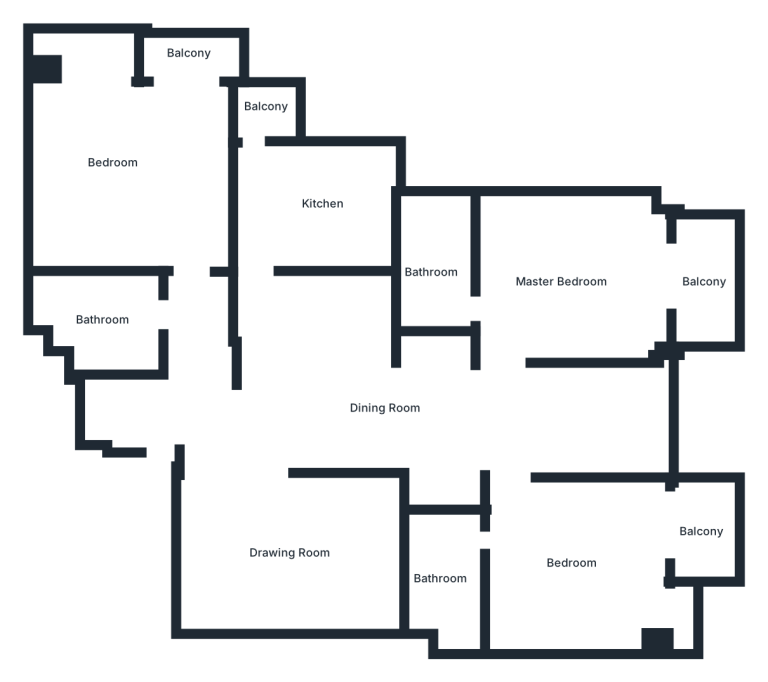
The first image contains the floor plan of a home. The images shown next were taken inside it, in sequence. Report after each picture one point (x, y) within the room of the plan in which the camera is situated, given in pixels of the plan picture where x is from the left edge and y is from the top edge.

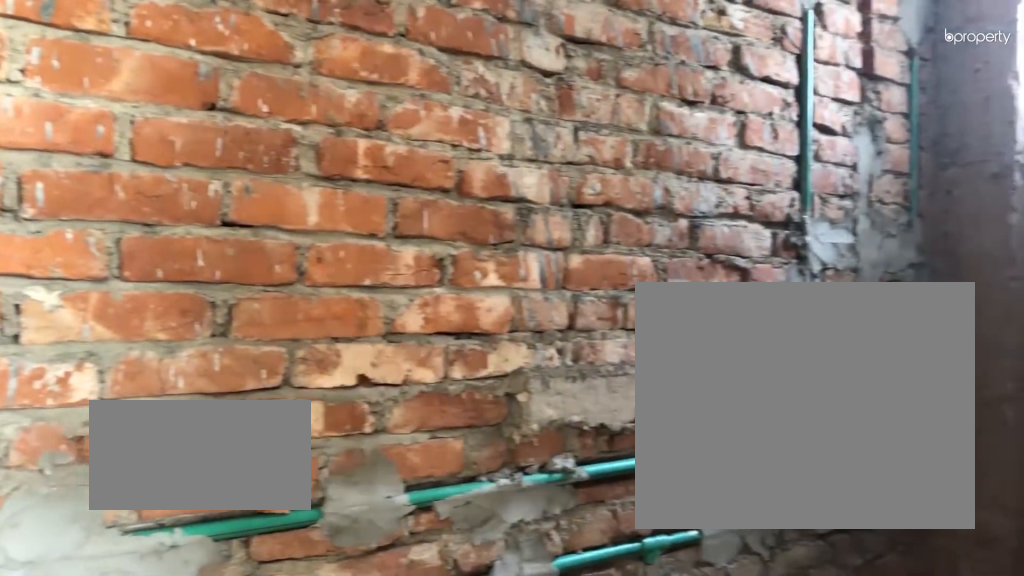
(435, 248)
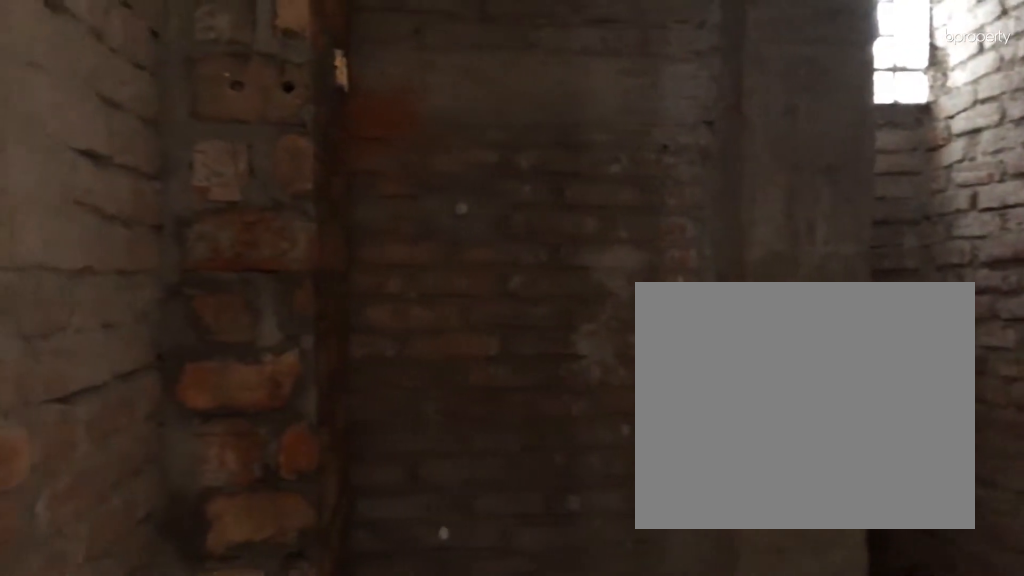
(107, 315)
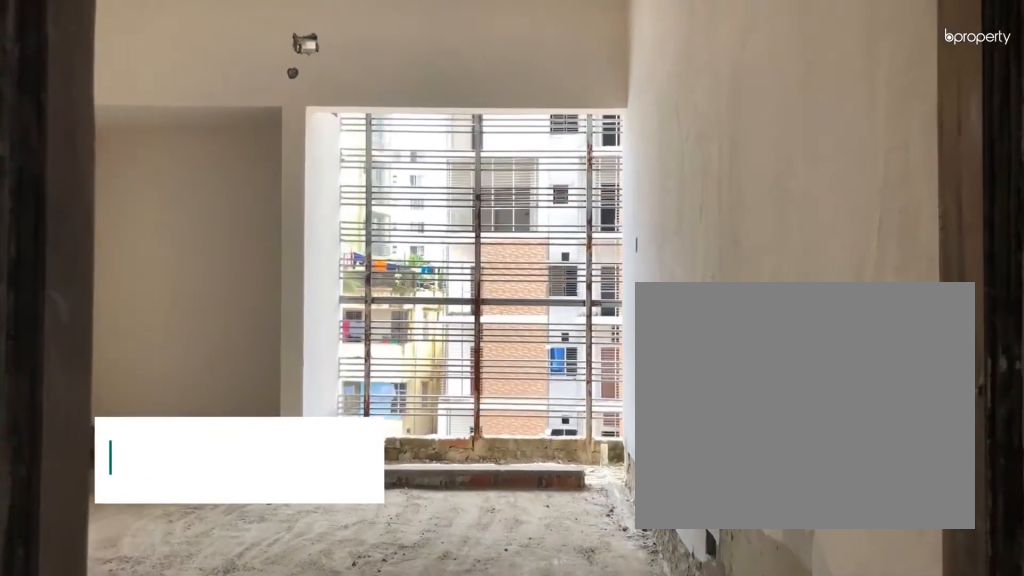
(114, 152)
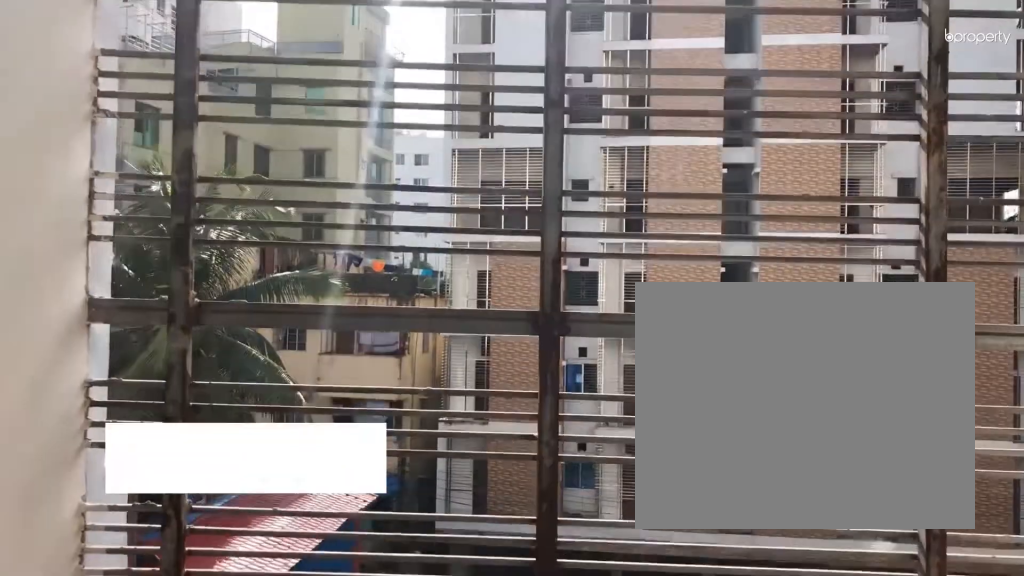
(187, 61)
